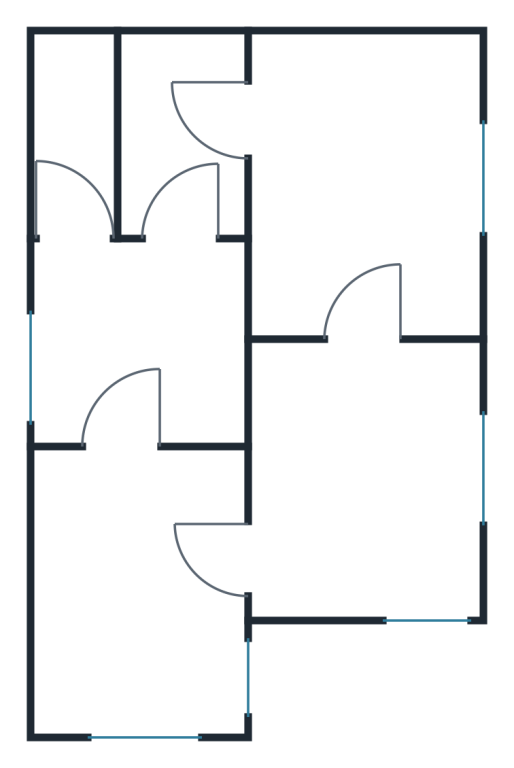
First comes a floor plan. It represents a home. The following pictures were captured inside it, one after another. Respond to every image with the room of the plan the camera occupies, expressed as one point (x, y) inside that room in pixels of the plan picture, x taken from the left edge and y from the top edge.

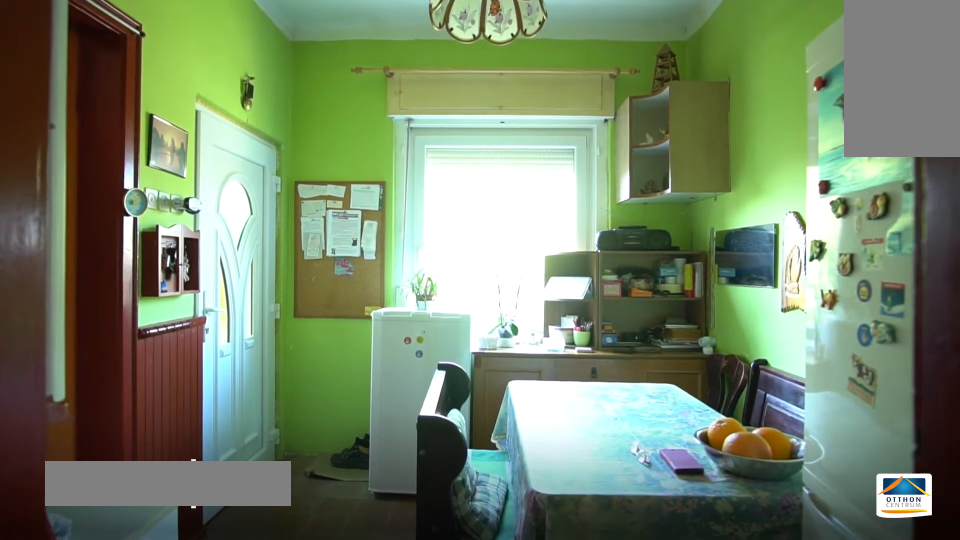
(140, 583)
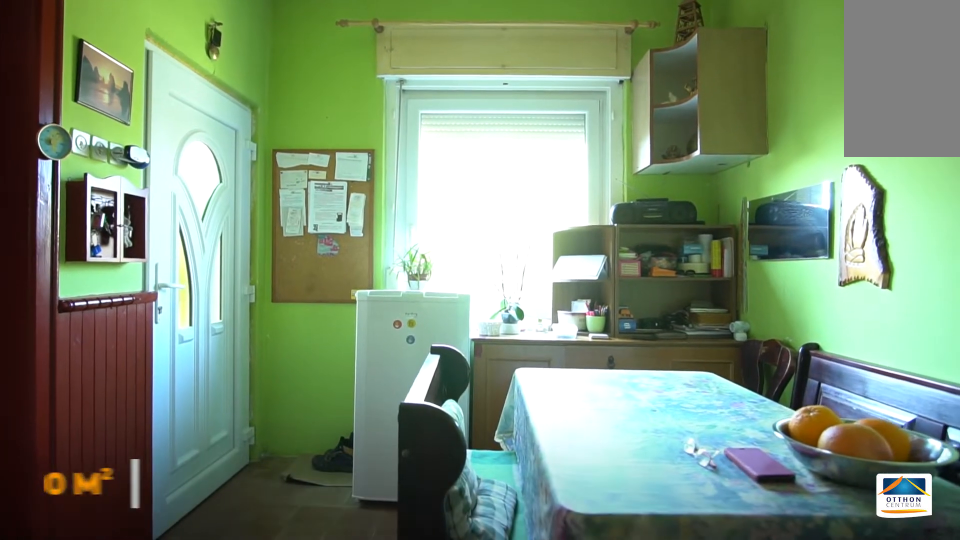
(140, 584)
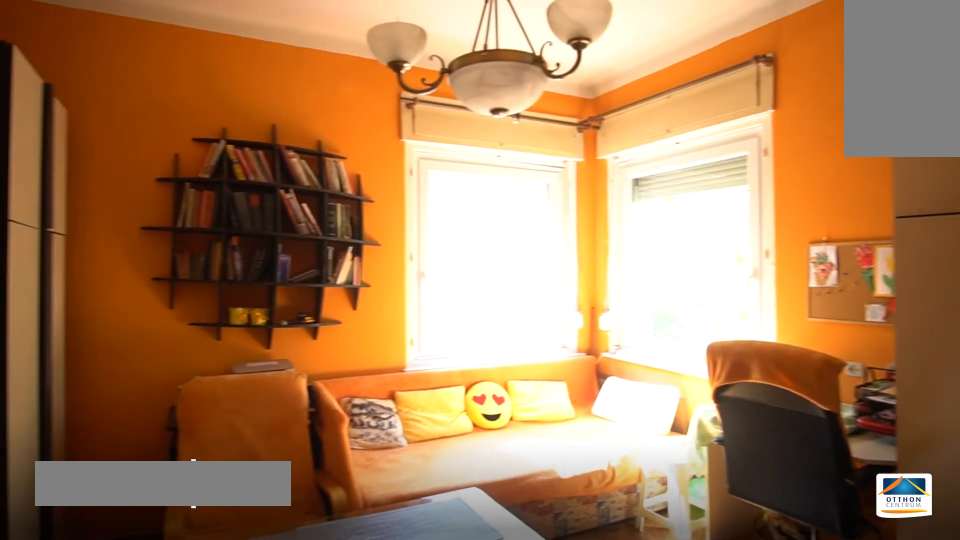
(371, 481)
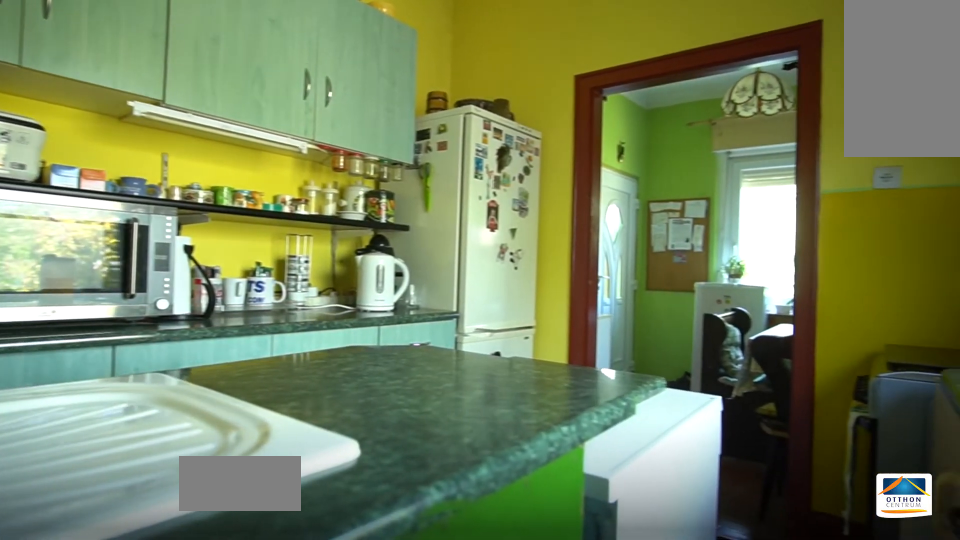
(140, 337)
